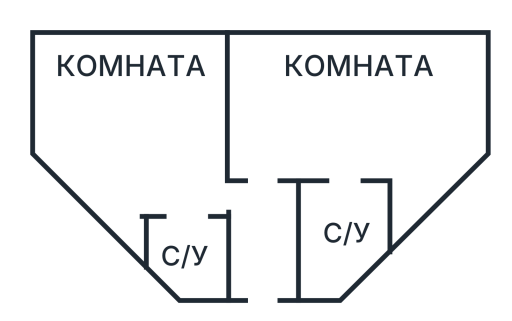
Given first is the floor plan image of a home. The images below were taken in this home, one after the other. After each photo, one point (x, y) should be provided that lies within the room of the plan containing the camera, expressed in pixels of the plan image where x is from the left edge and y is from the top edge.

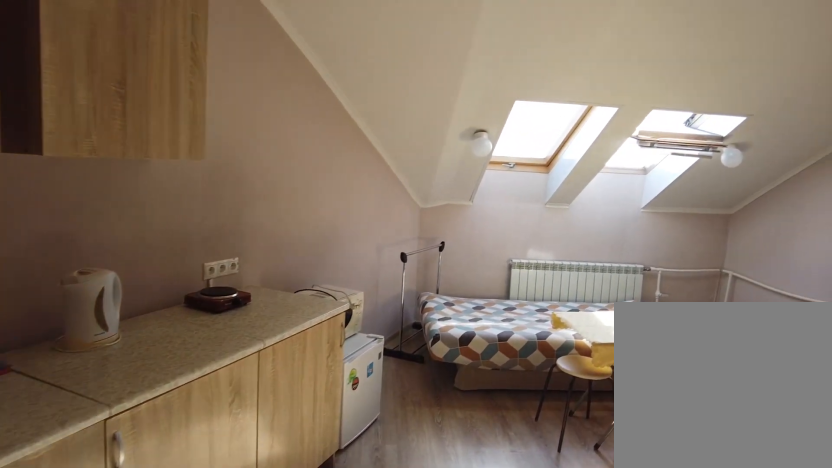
(172, 188)
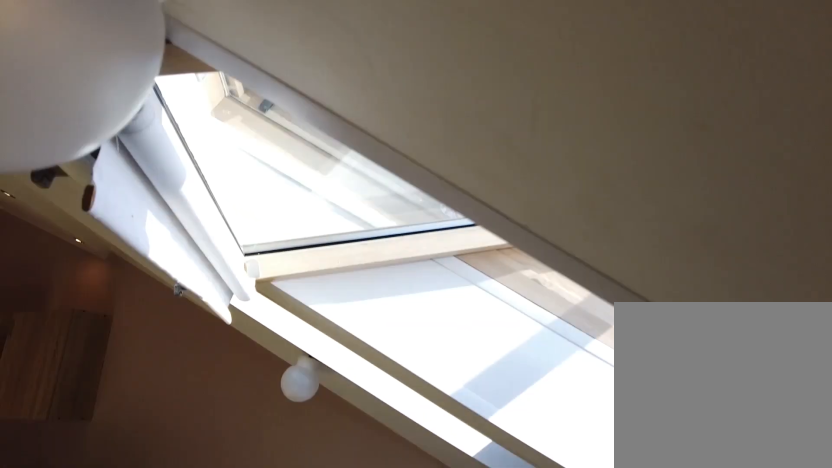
(189, 83)
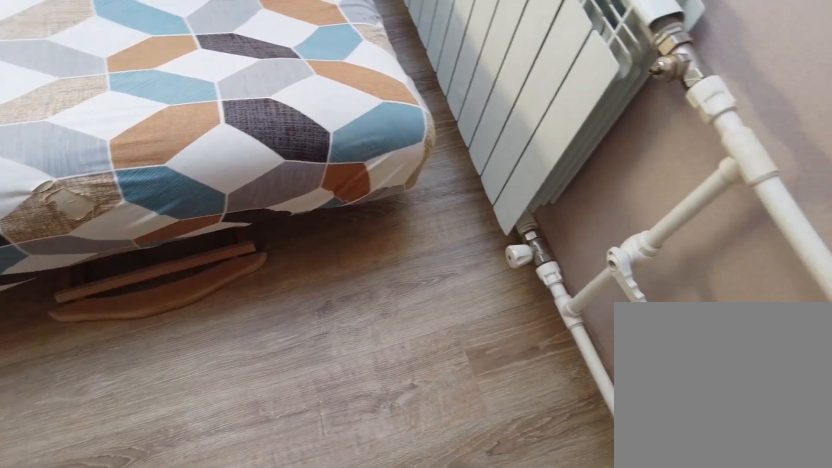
(189, 83)
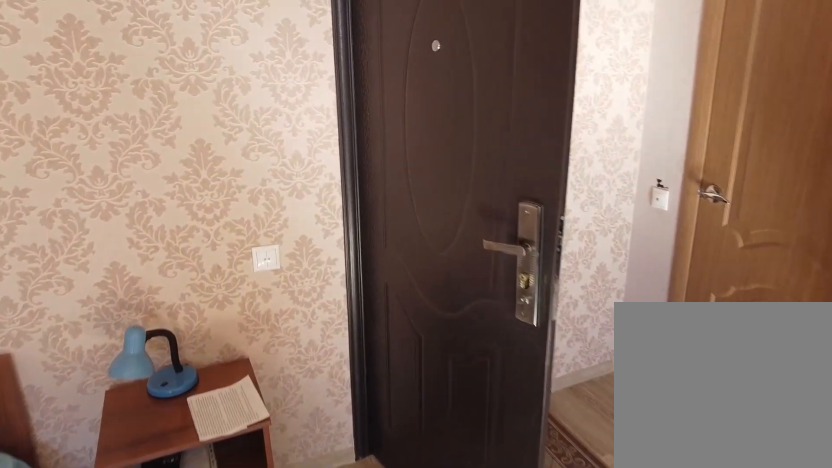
(202, 156)
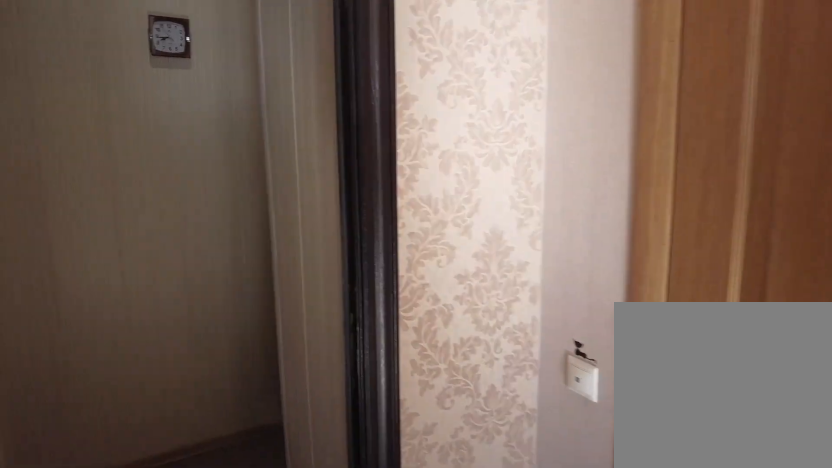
(214, 196)
